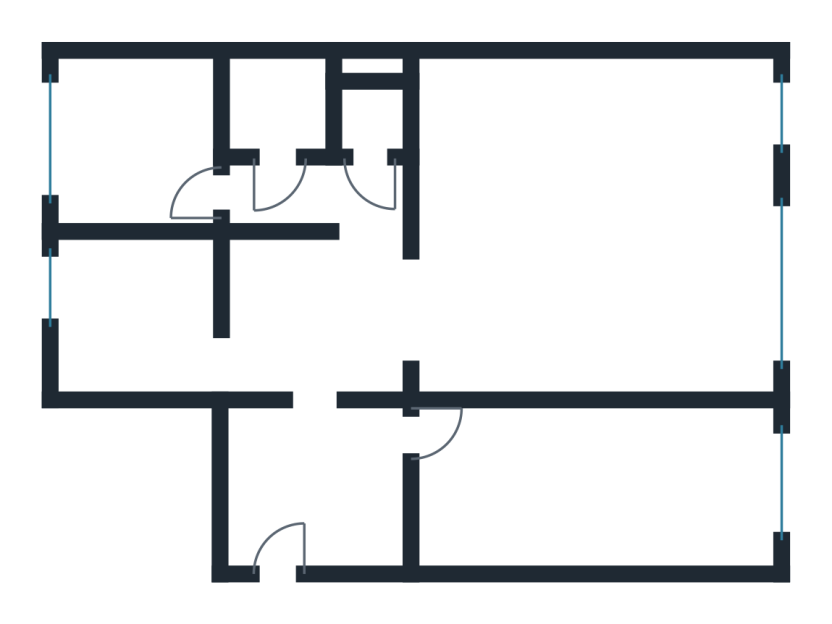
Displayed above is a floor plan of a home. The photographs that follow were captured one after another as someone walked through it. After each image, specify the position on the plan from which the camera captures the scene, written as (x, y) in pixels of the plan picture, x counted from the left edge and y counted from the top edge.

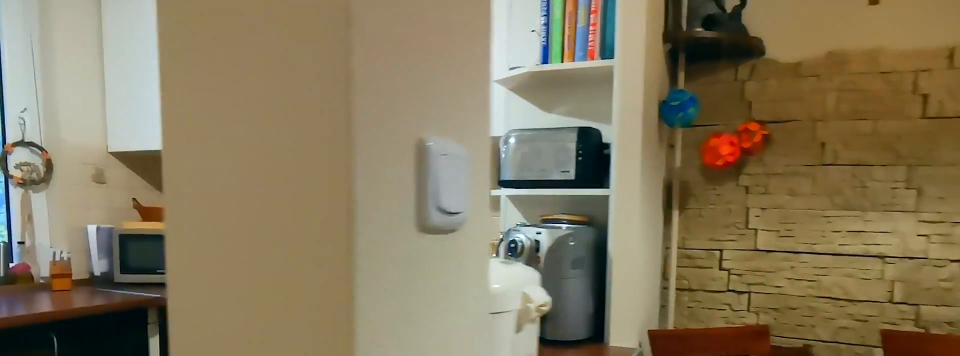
(229, 337)
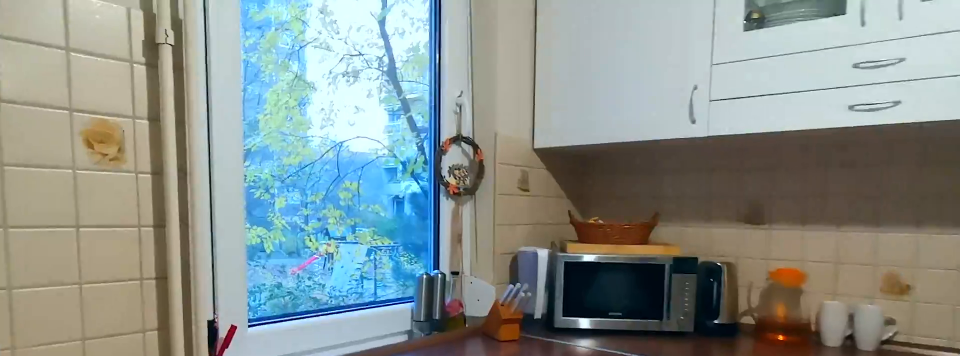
(81, 299)
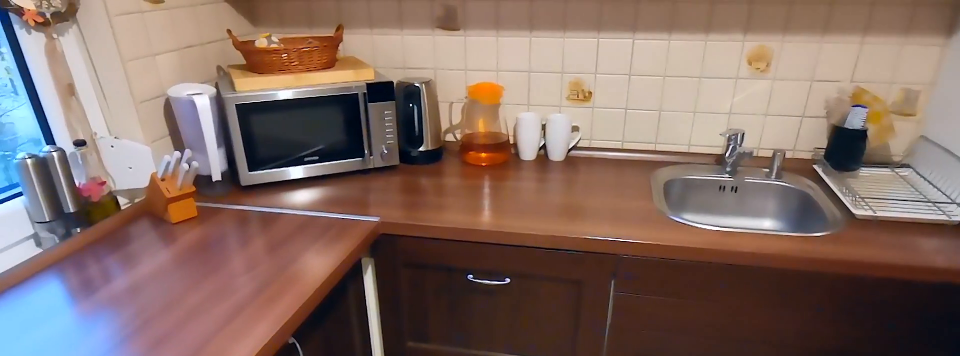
(147, 308)
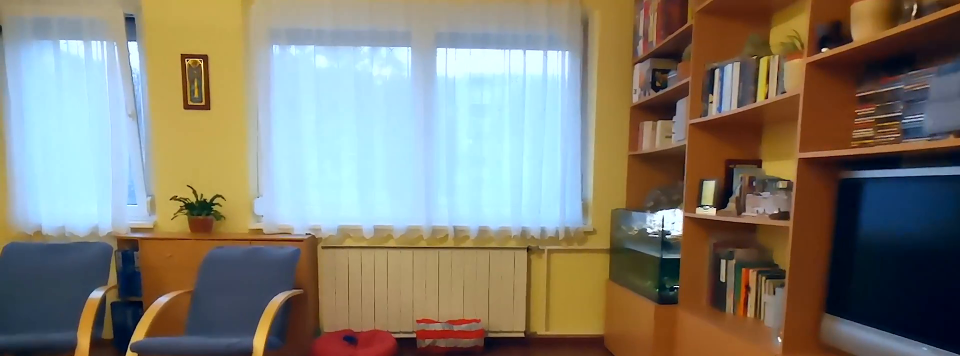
(475, 301)
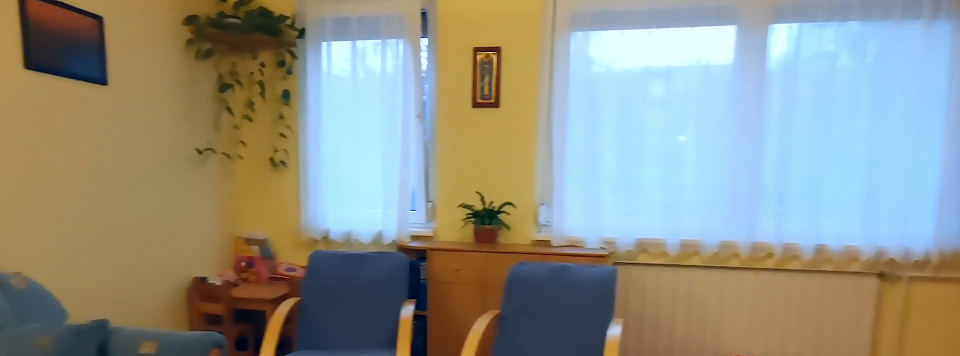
(502, 292)
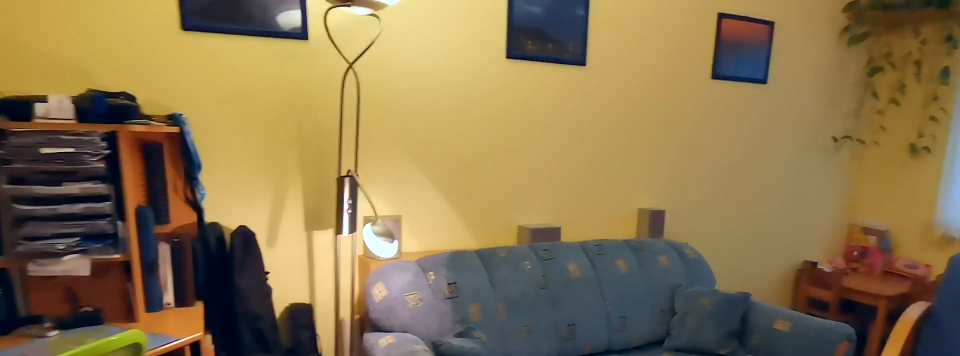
(507, 292)
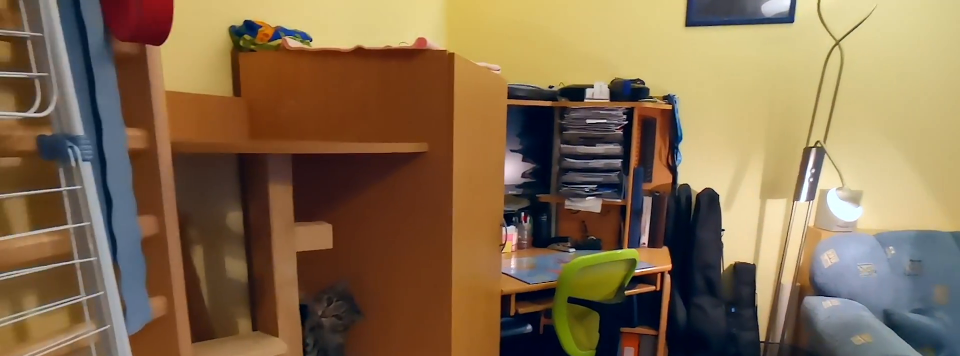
(508, 296)
